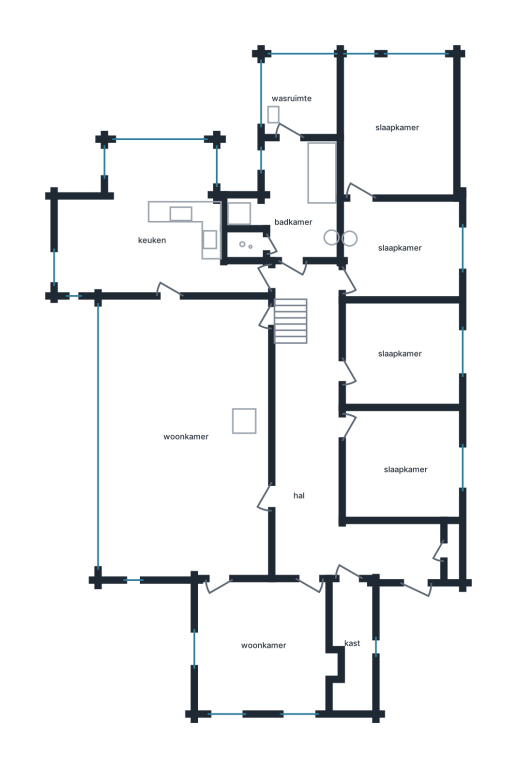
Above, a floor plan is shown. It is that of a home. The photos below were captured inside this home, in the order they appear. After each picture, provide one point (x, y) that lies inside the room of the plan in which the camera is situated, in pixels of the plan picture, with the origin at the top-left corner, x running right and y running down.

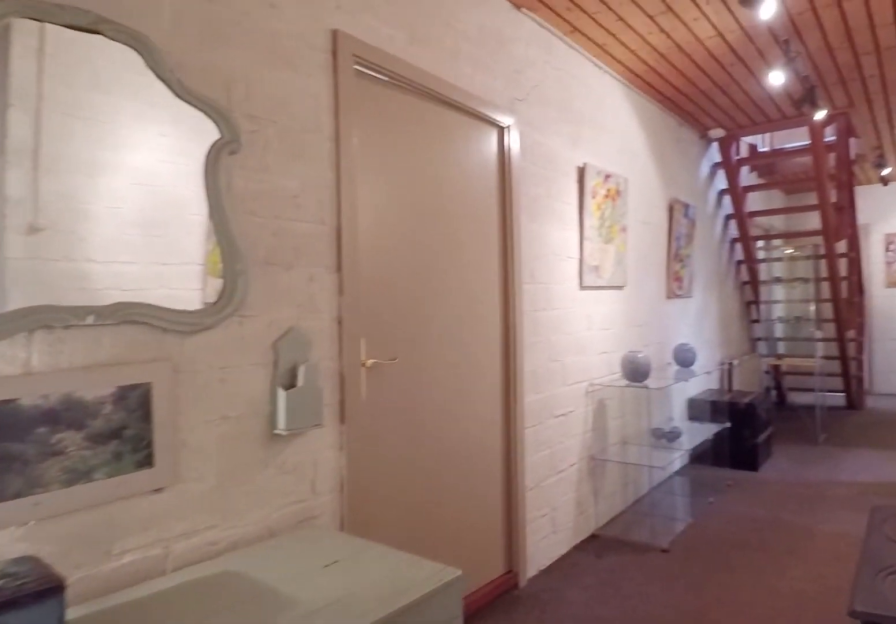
(327, 454)
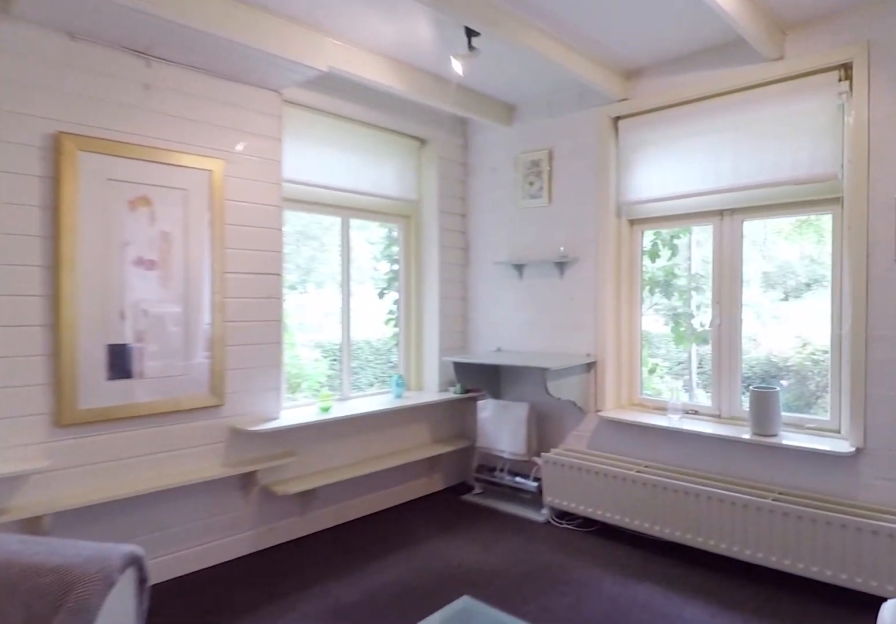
(263, 645)
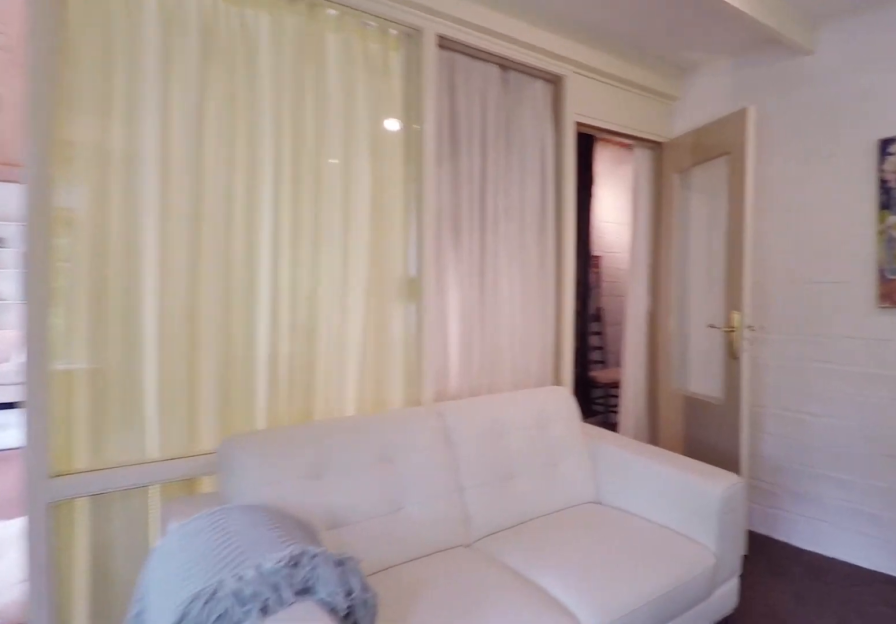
(263, 645)
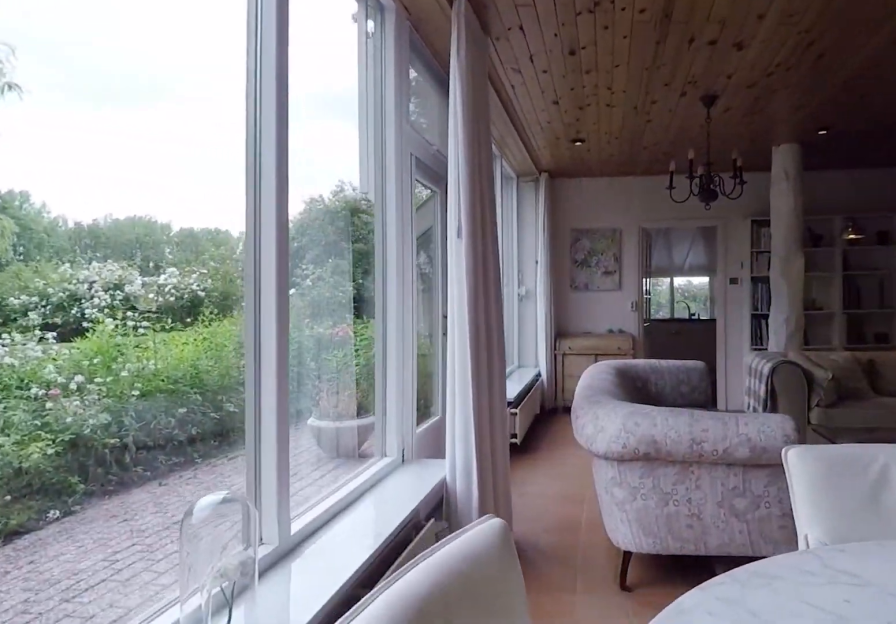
(186, 437)
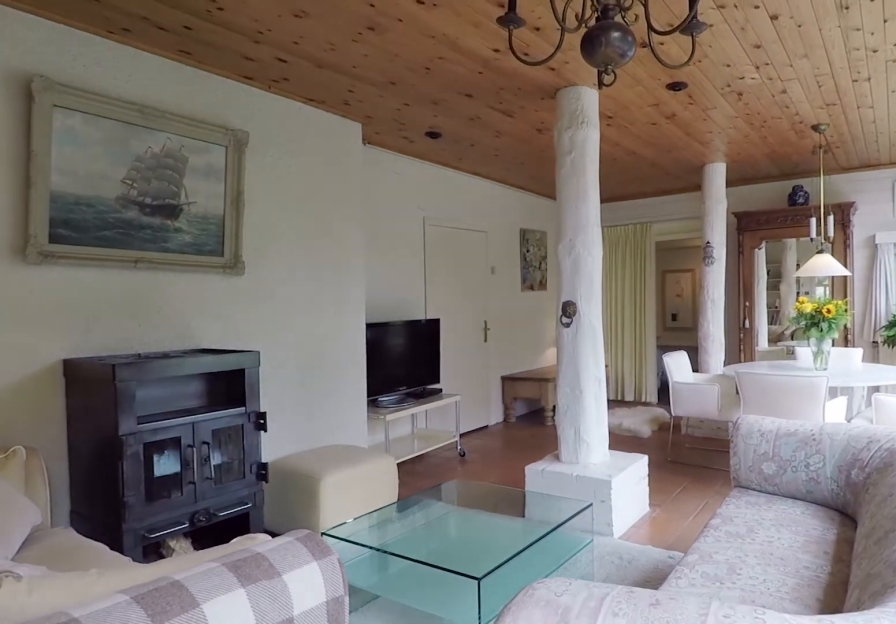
(186, 437)
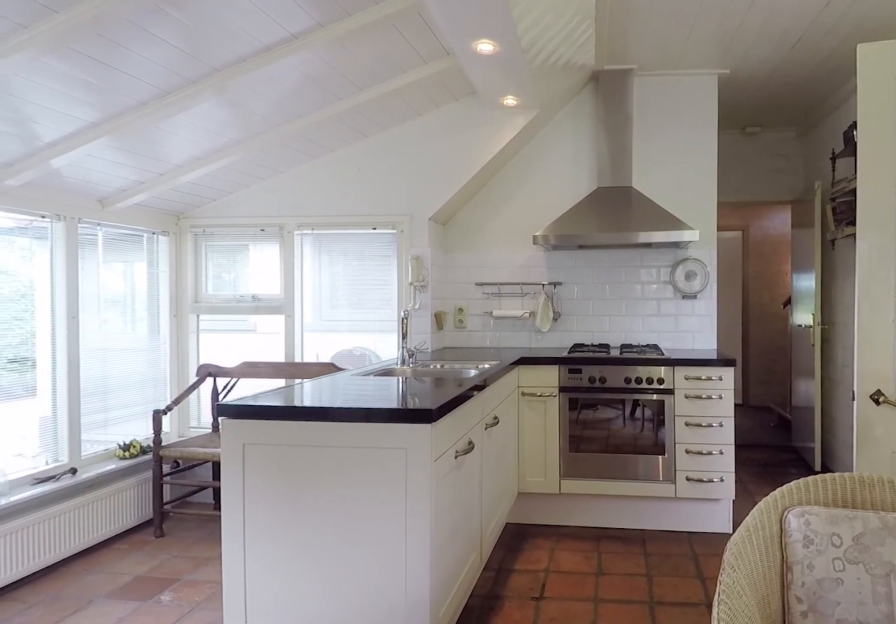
(153, 228)
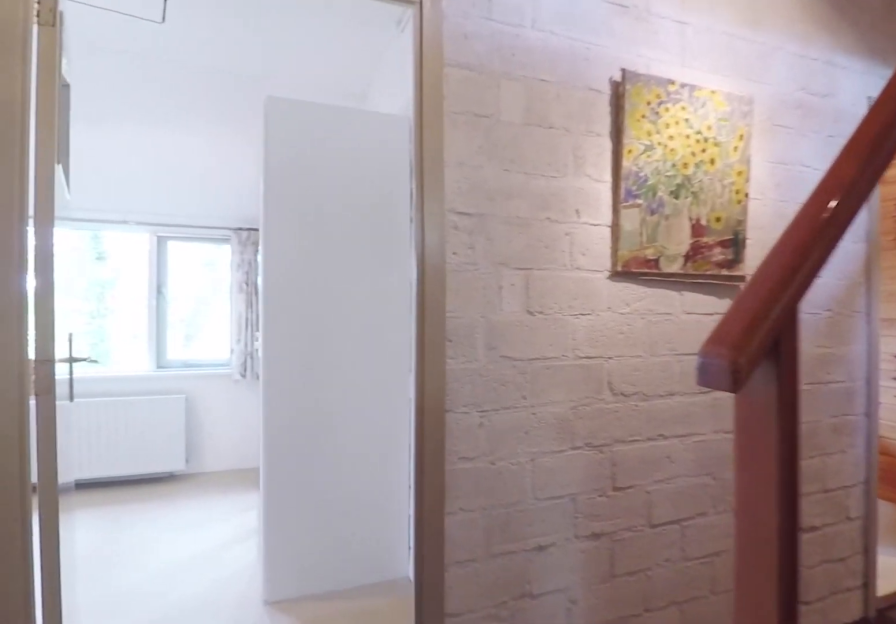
(327, 454)
